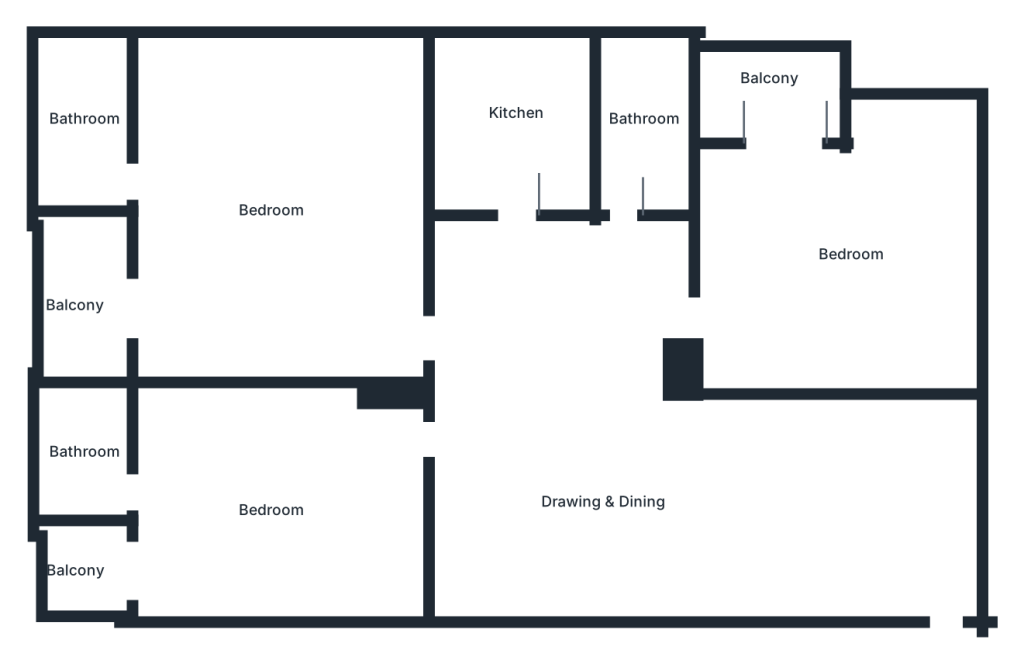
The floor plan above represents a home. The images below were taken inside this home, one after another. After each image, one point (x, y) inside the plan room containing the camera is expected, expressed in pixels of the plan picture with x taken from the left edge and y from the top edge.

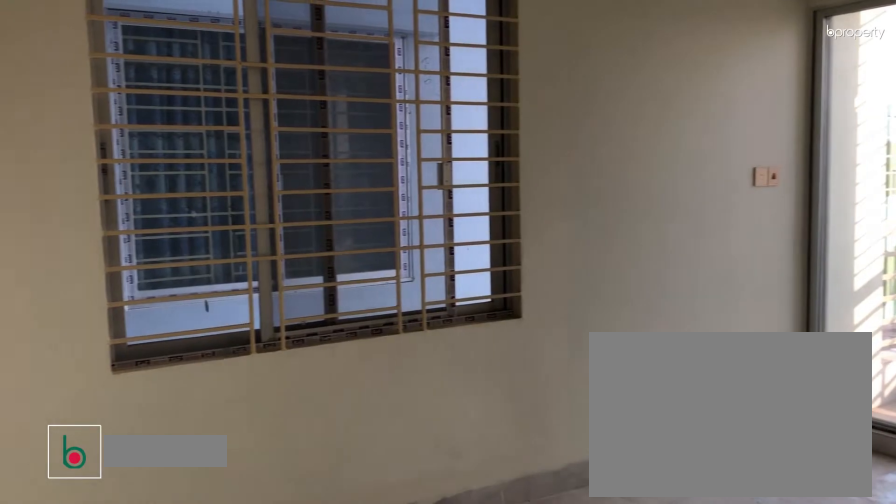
(267, 510)
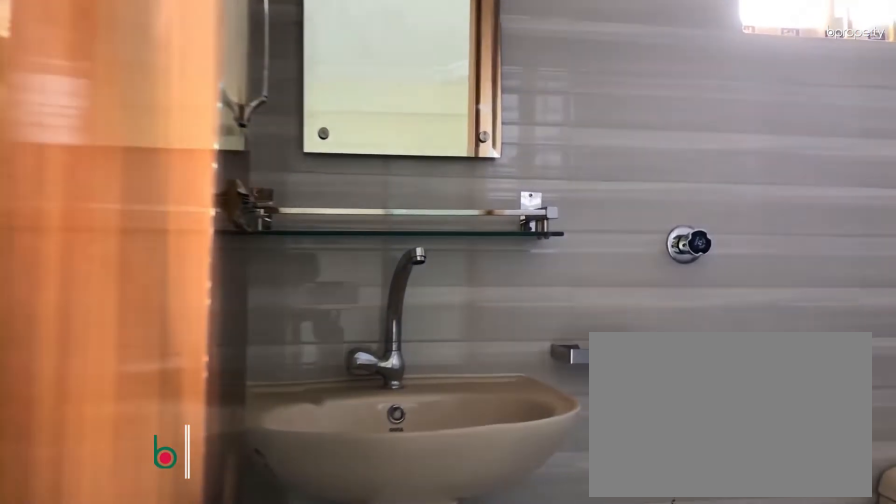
(85, 460)
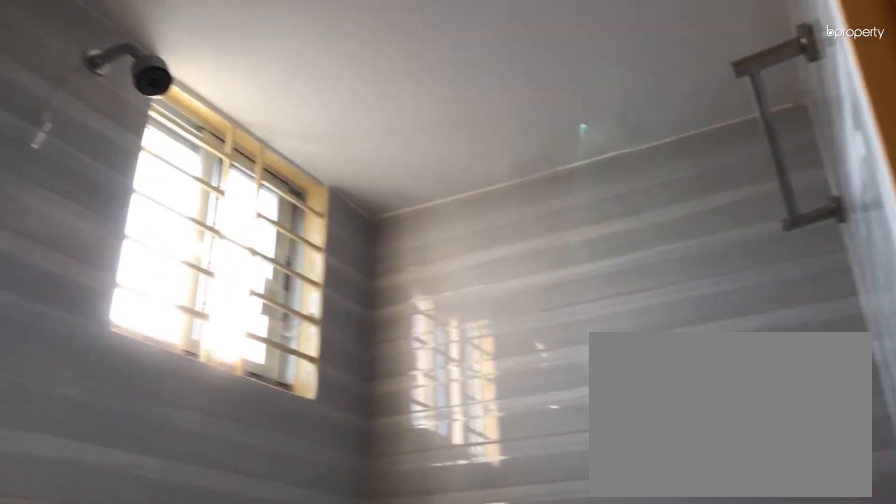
(85, 460)
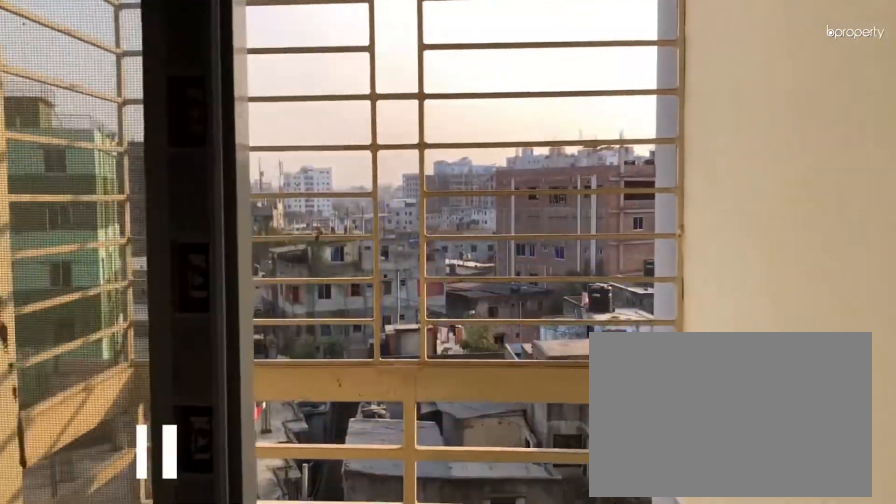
(88, 576)
